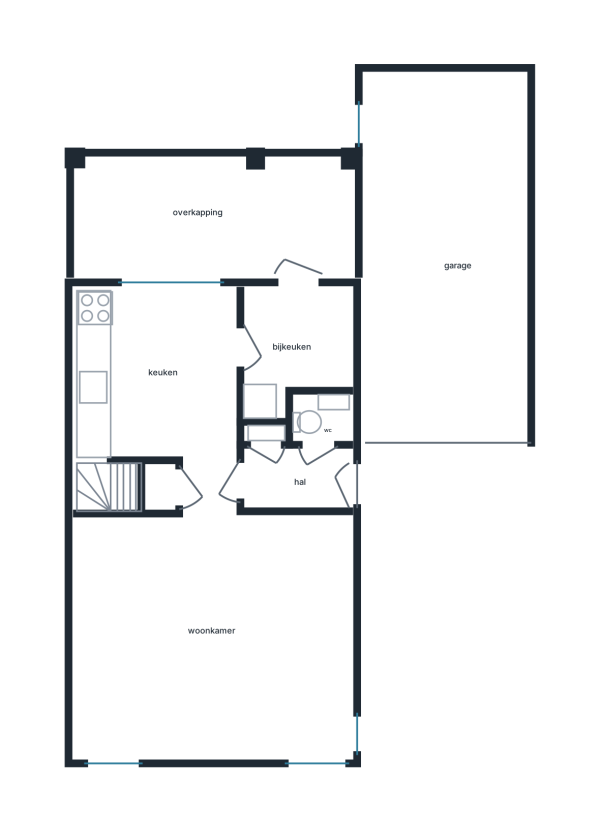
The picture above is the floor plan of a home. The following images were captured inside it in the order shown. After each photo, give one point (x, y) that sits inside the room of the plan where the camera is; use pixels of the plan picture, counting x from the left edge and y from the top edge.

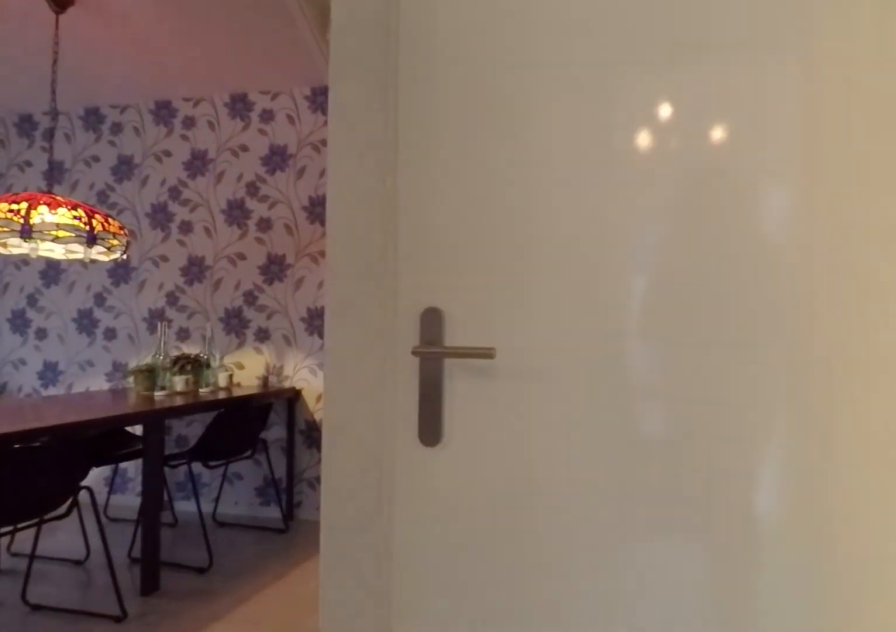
(212, 629)
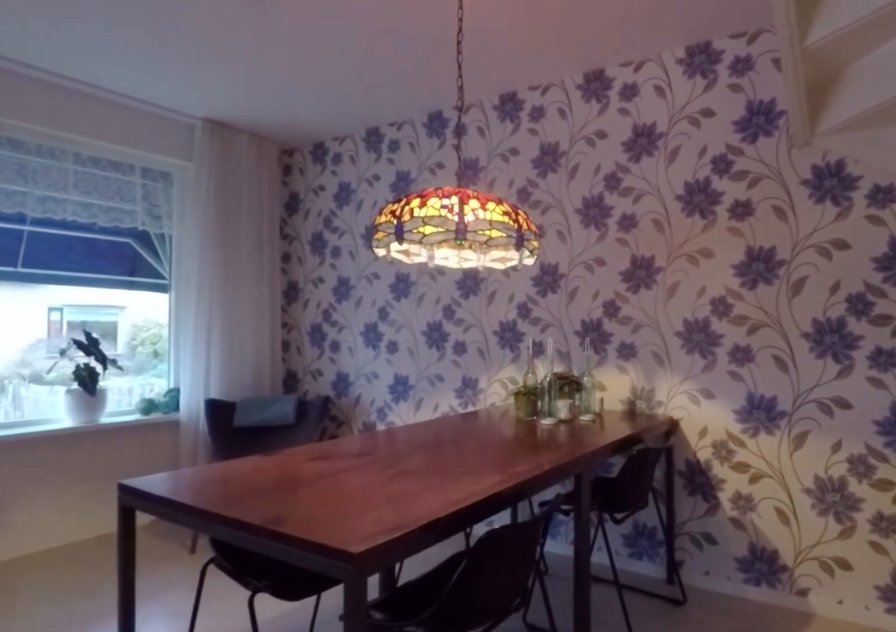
(212, 629)
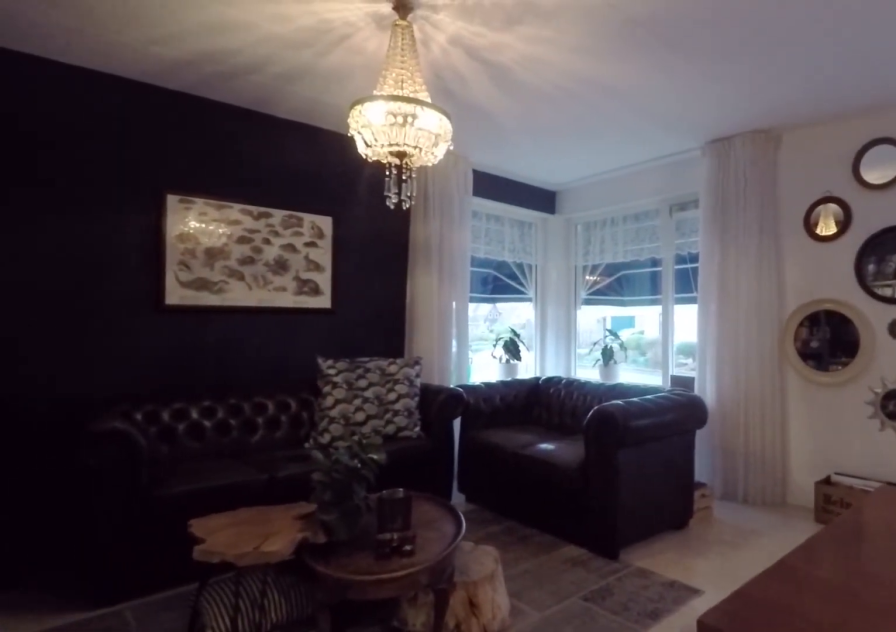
(212, 629)
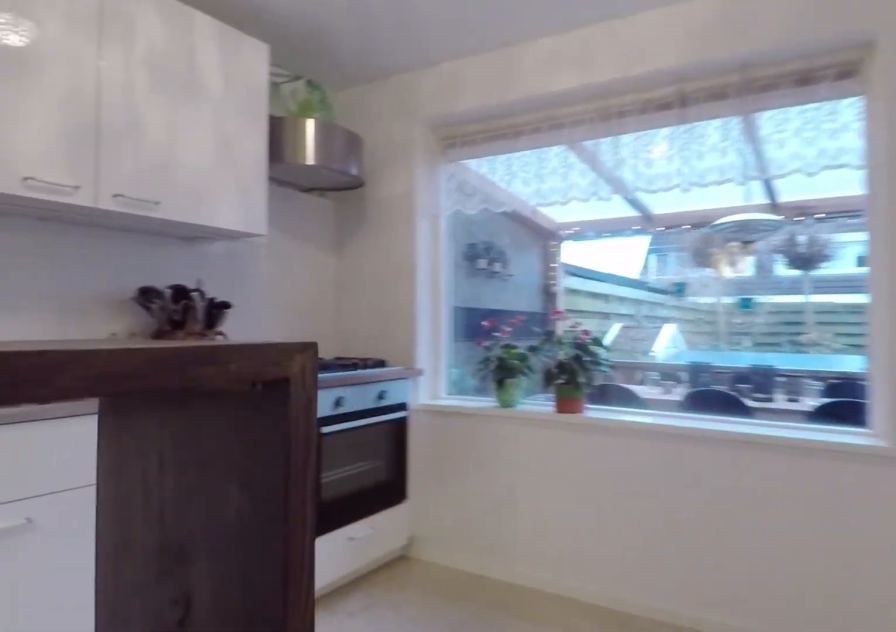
(157, 374)
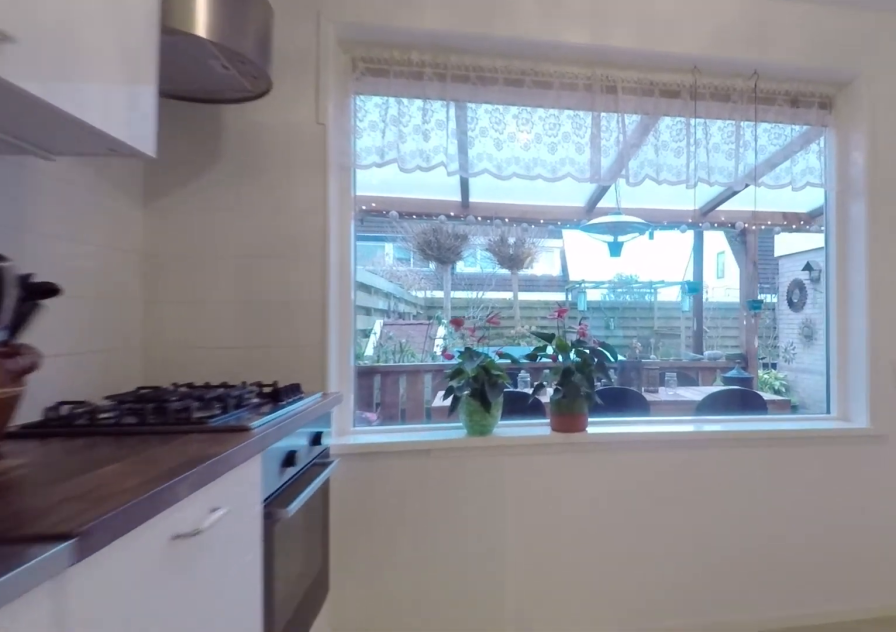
(157, 374)
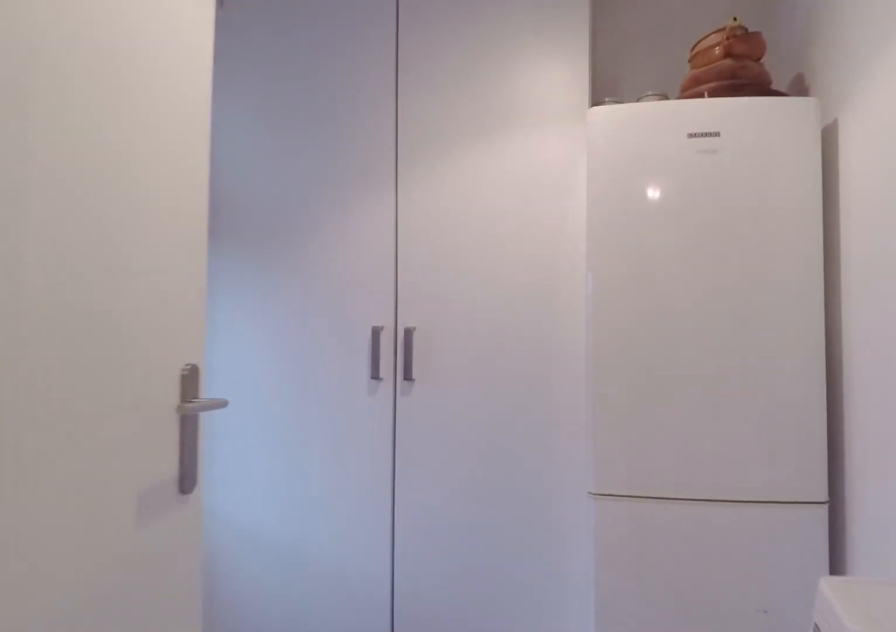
(293, 344)
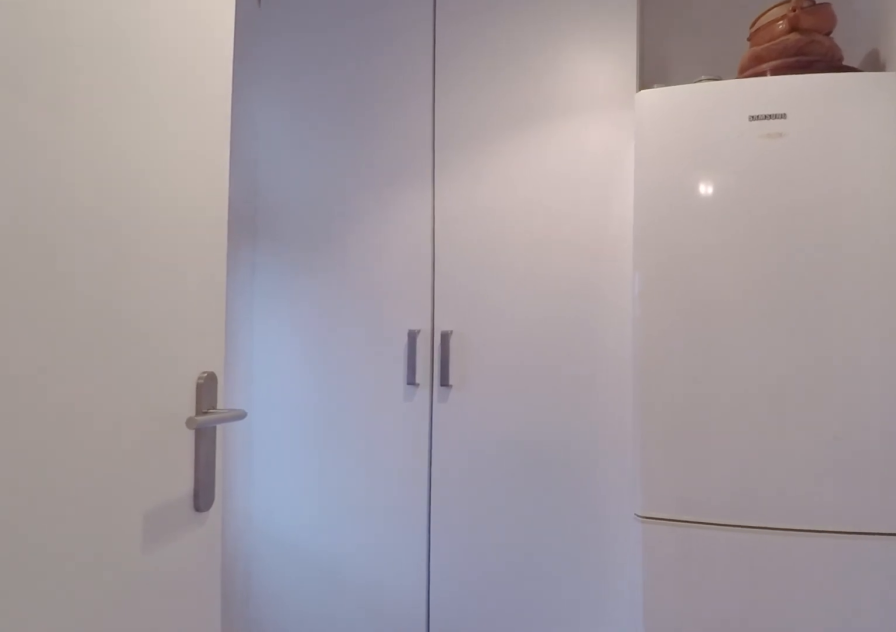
(293, 344)
